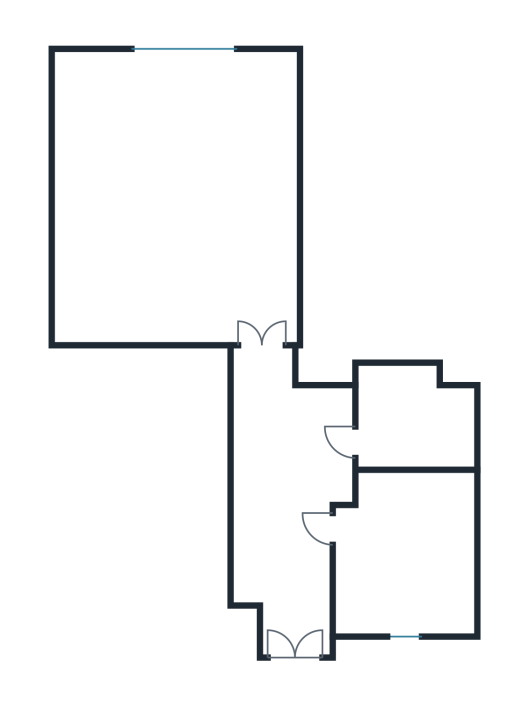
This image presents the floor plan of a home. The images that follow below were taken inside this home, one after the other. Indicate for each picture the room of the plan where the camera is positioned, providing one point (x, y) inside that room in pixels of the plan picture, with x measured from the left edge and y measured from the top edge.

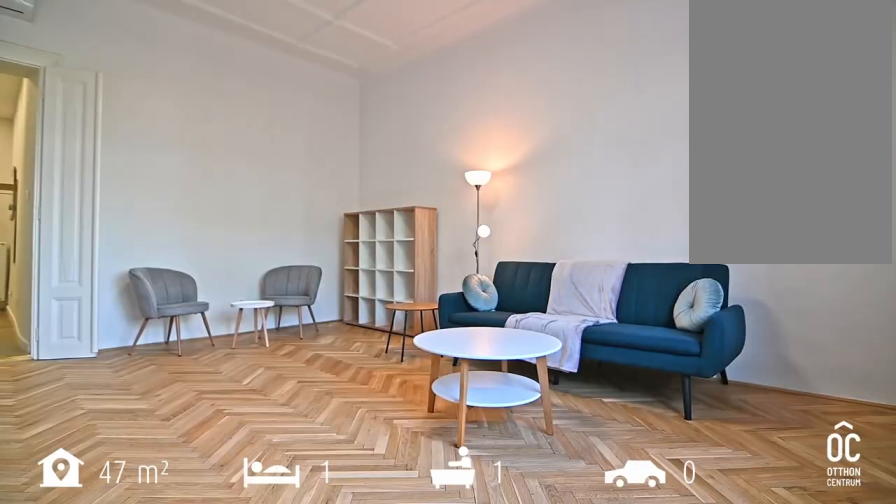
(174, 202)
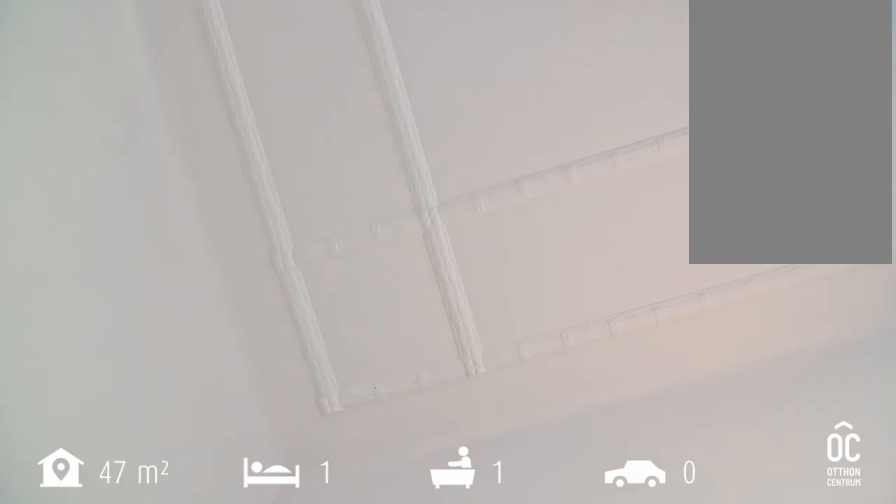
(174, 202)
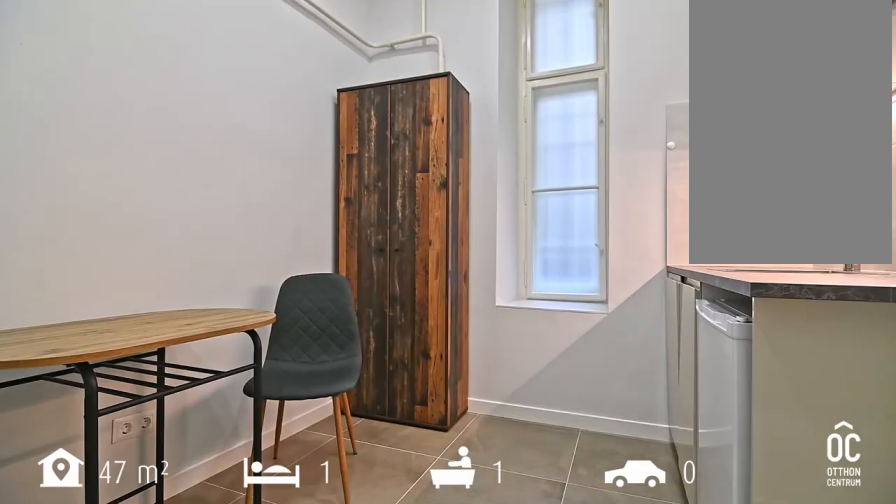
(406, 552)
